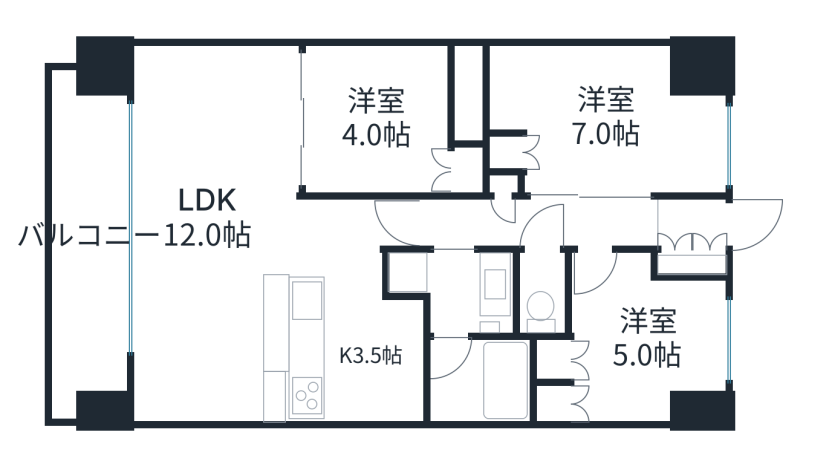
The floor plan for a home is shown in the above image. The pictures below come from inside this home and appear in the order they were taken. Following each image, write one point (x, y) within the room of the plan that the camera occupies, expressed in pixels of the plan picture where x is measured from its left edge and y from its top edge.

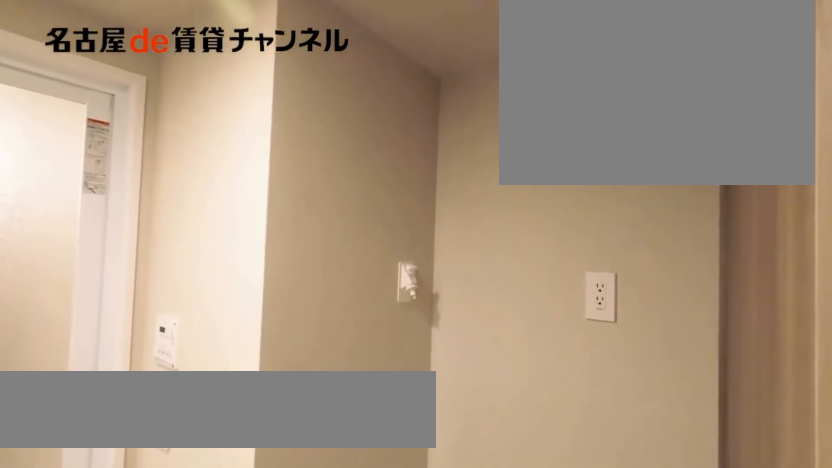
(457, 289)
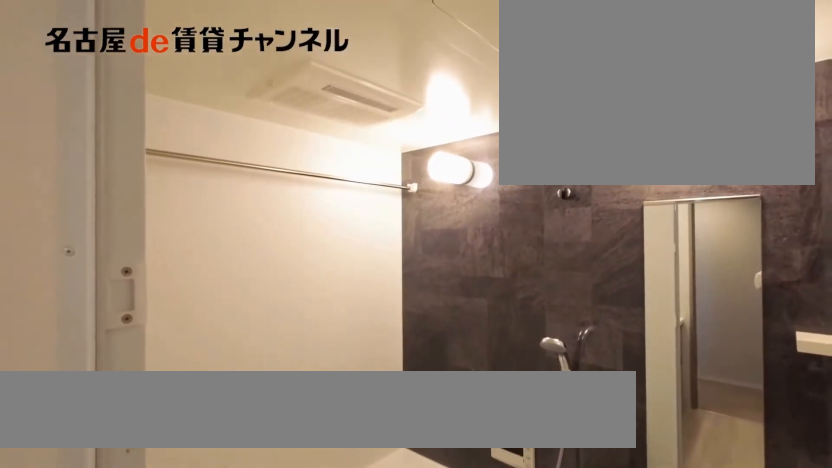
(475, 379)
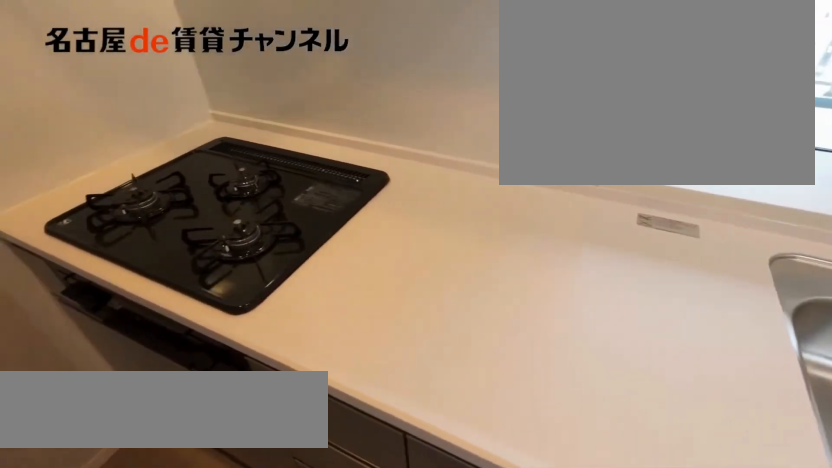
(318, 348)
